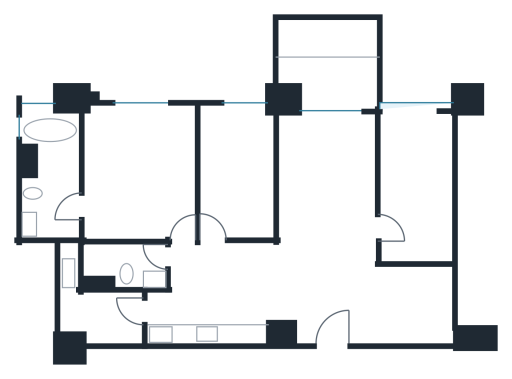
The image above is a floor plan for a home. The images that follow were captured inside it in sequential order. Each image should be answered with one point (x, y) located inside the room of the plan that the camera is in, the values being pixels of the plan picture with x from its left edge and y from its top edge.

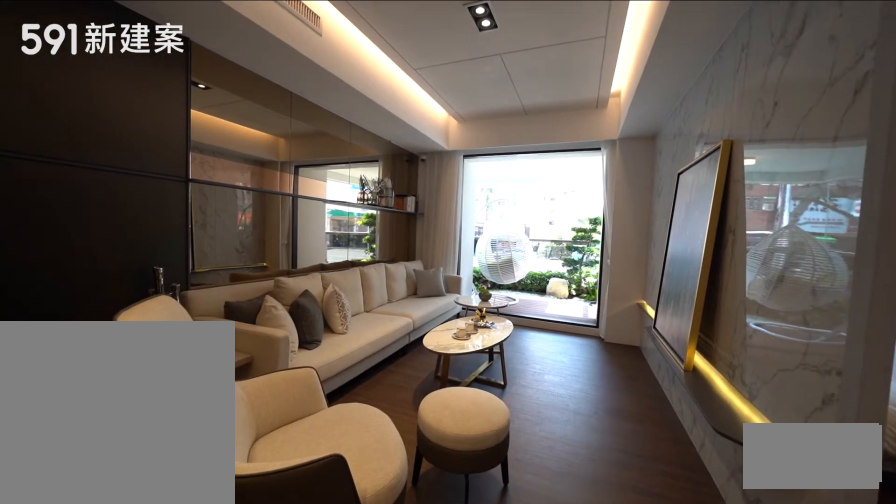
(327, 175)
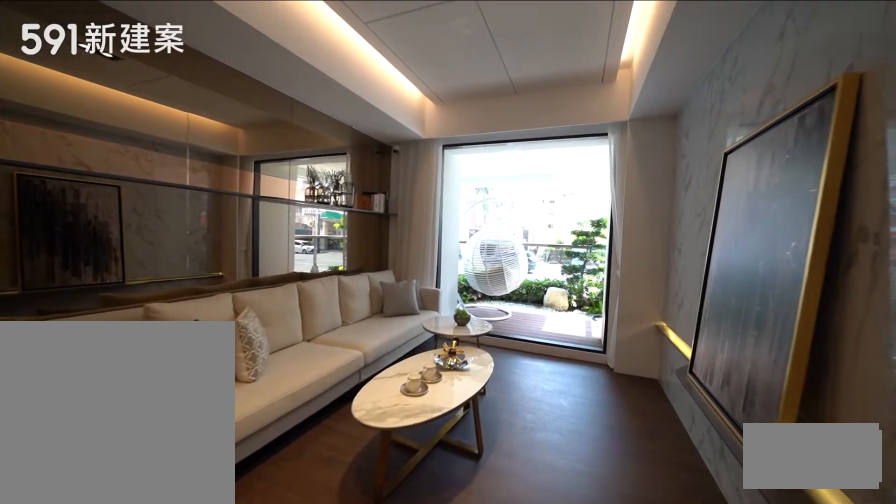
(327, 175)
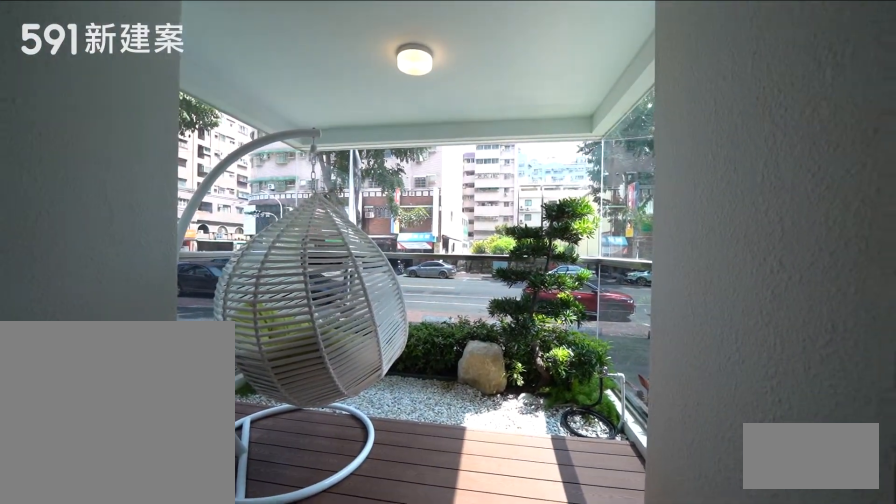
(329, 59)
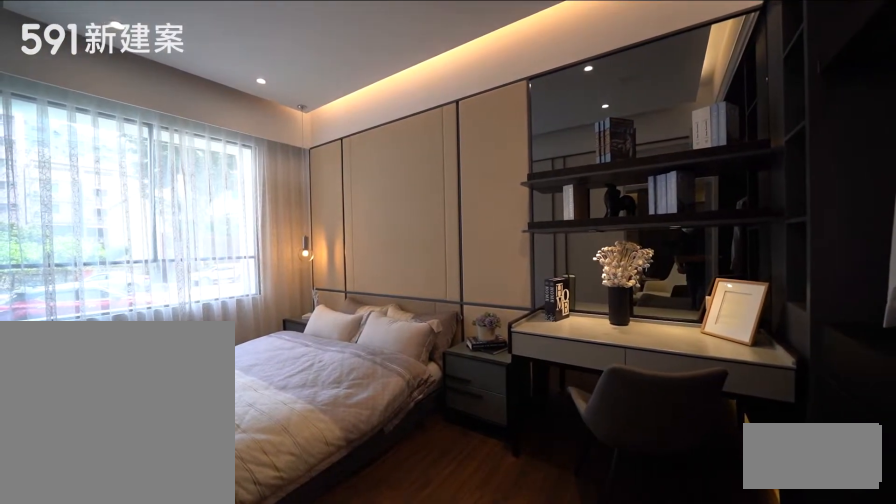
(419, 182)
